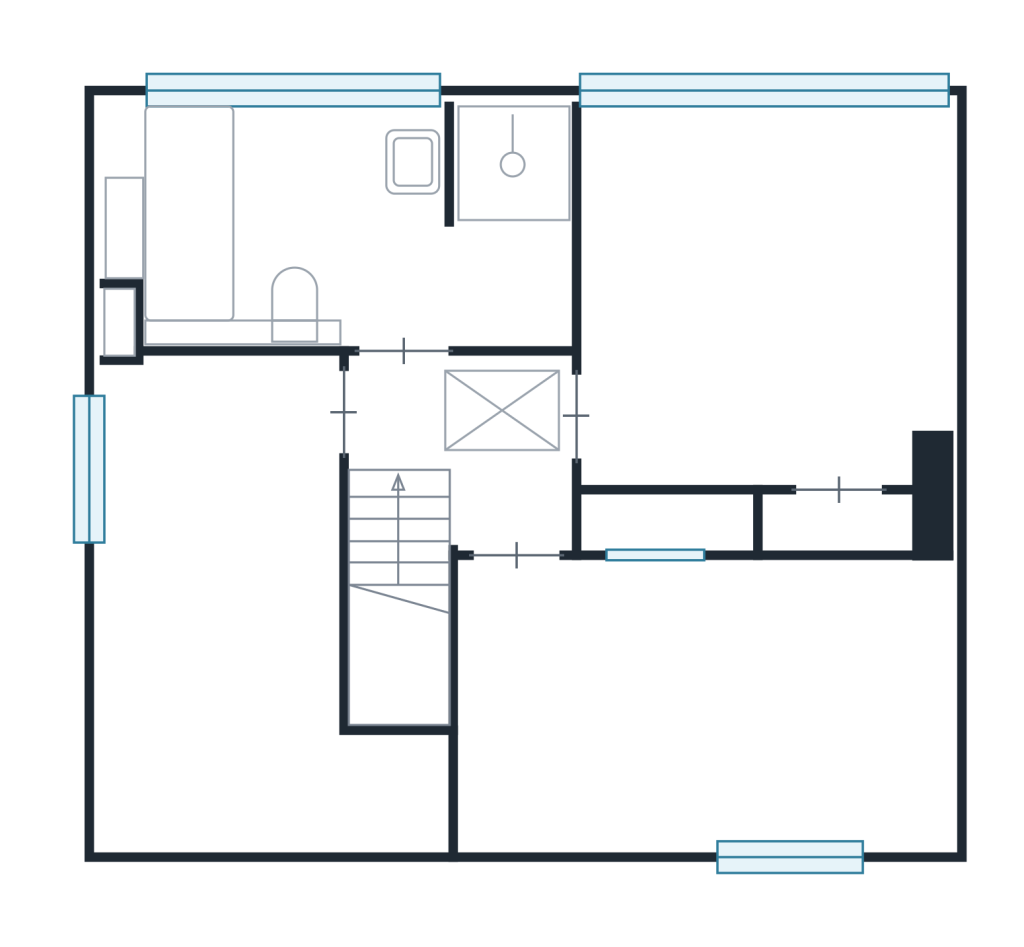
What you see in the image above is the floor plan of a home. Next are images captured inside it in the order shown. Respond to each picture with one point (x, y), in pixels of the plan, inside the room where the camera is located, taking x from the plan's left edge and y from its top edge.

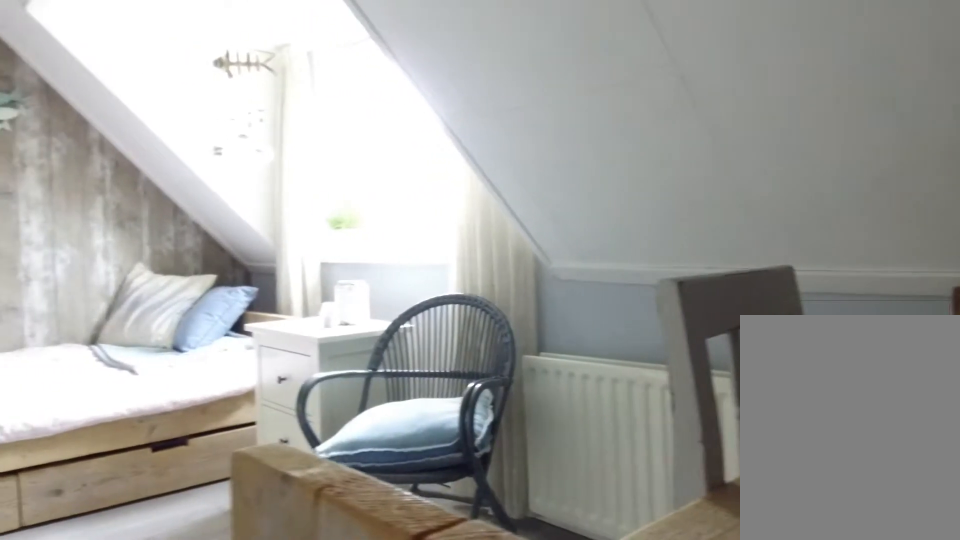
(713, 683)
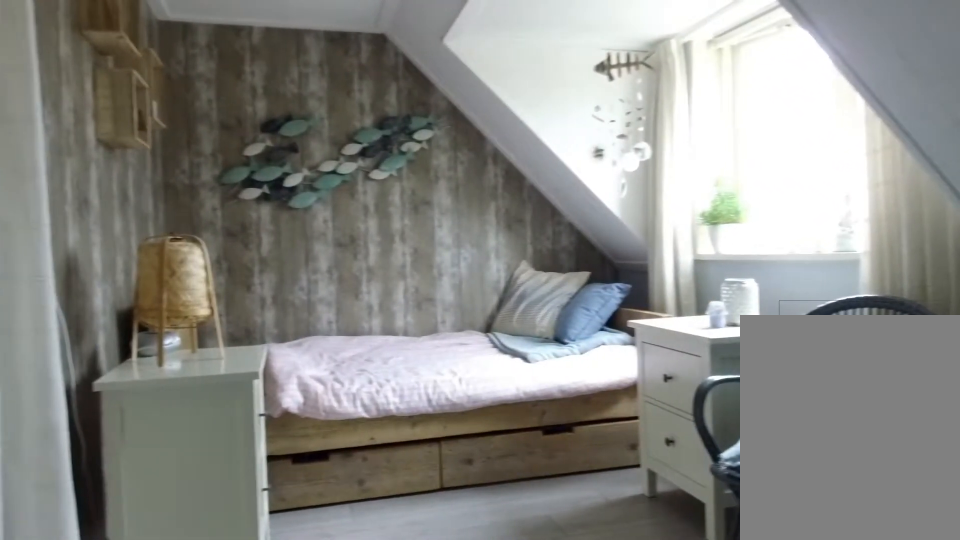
(713, 683)
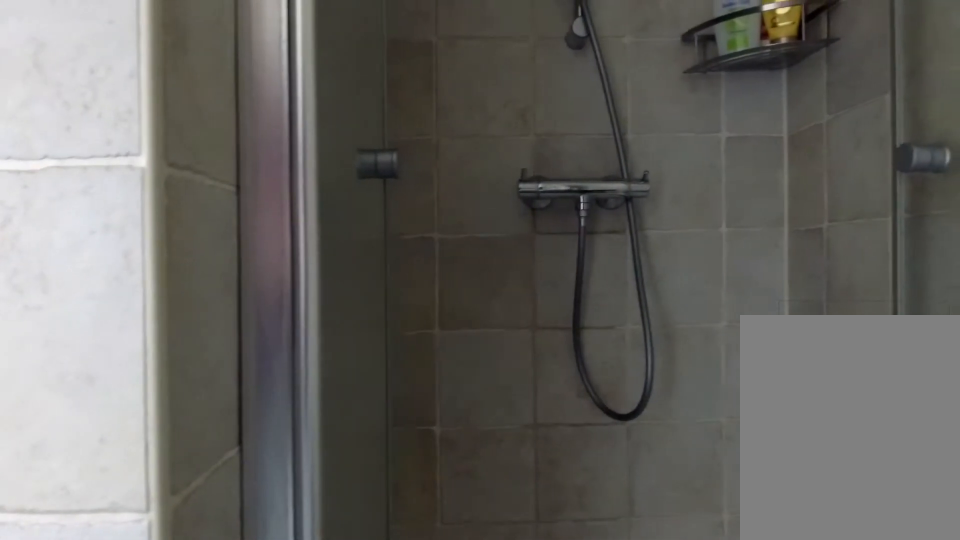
(385, 240)
